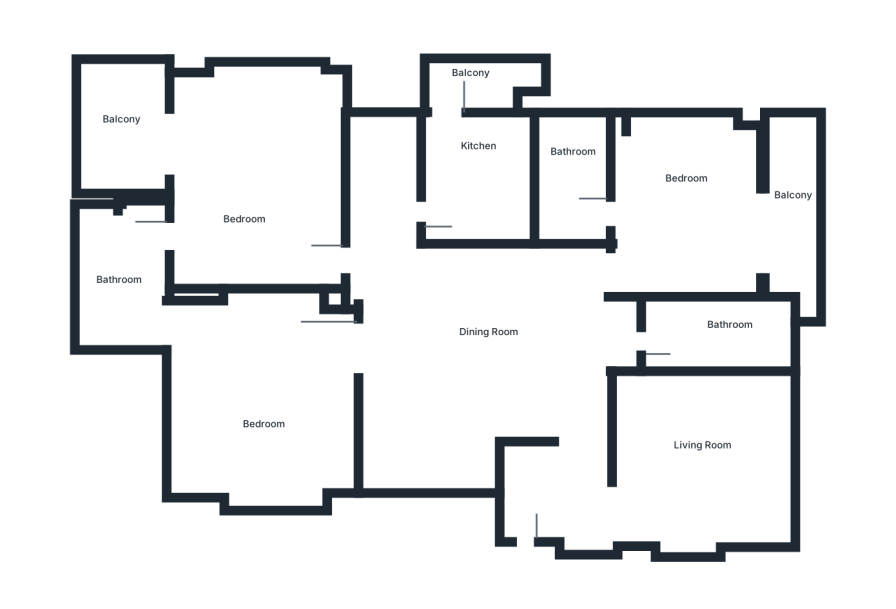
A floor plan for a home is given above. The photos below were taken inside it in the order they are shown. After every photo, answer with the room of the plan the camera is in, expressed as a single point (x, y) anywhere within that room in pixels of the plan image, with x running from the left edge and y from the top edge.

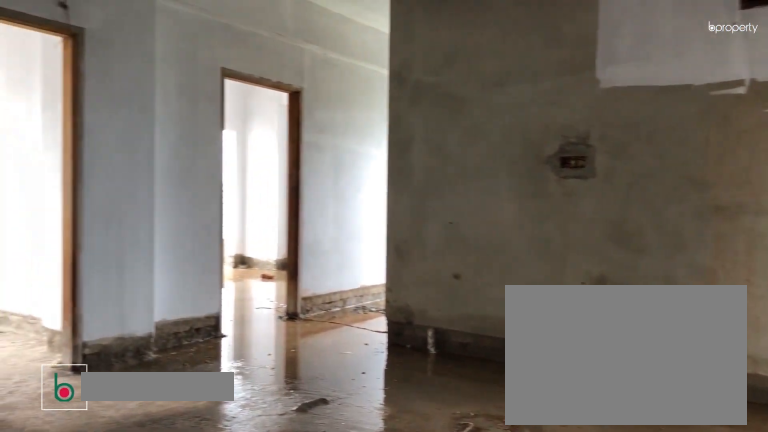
(487, 360)
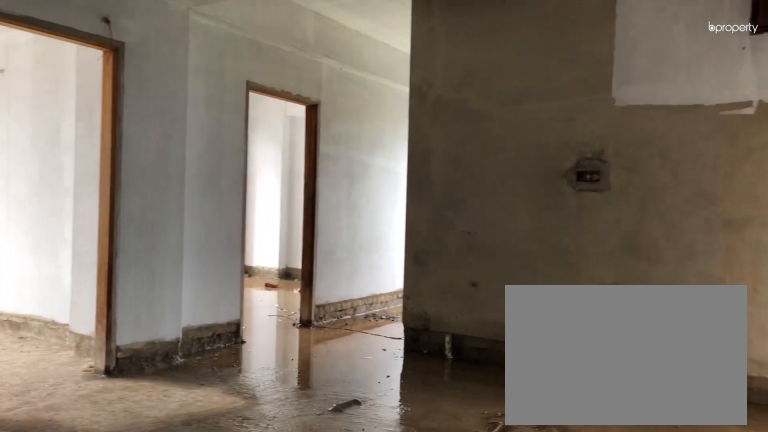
(487, 360)
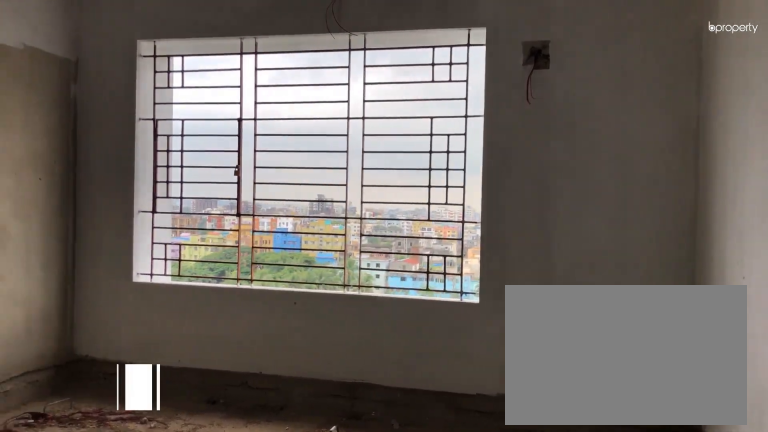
(700, 450)
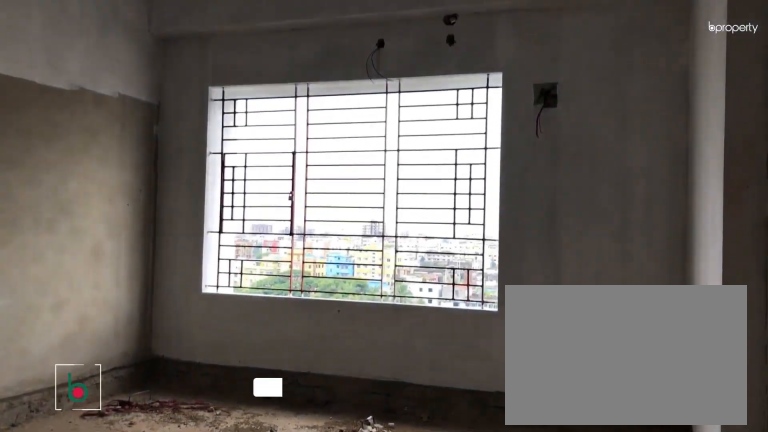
(699, 450)
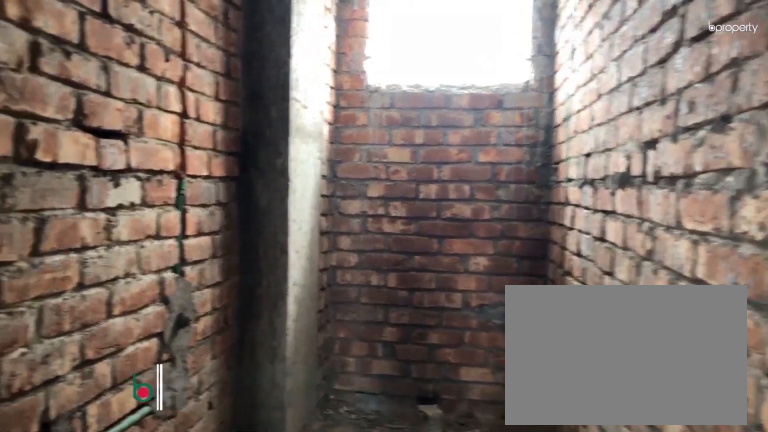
(730, 338)
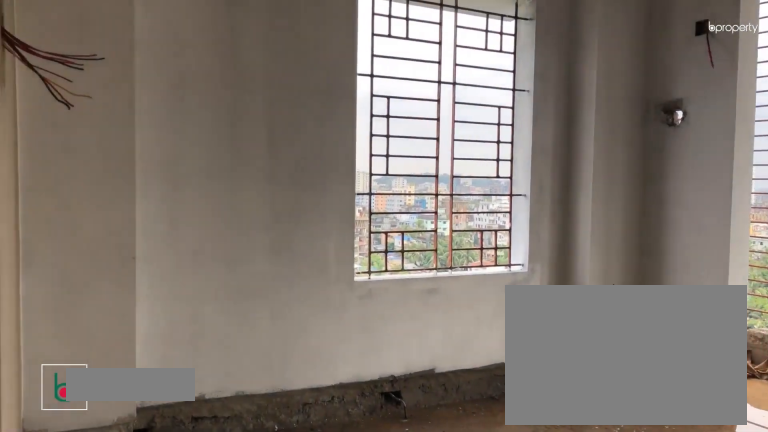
(692, 198)
